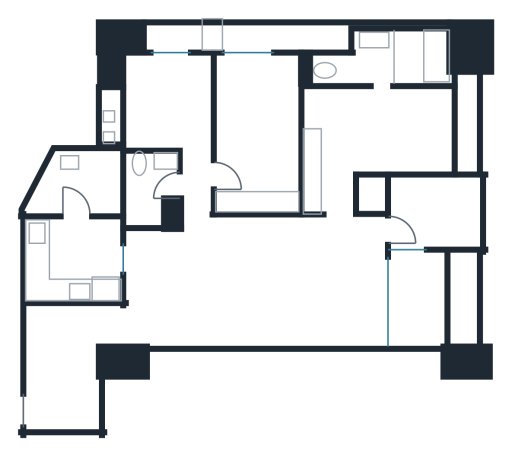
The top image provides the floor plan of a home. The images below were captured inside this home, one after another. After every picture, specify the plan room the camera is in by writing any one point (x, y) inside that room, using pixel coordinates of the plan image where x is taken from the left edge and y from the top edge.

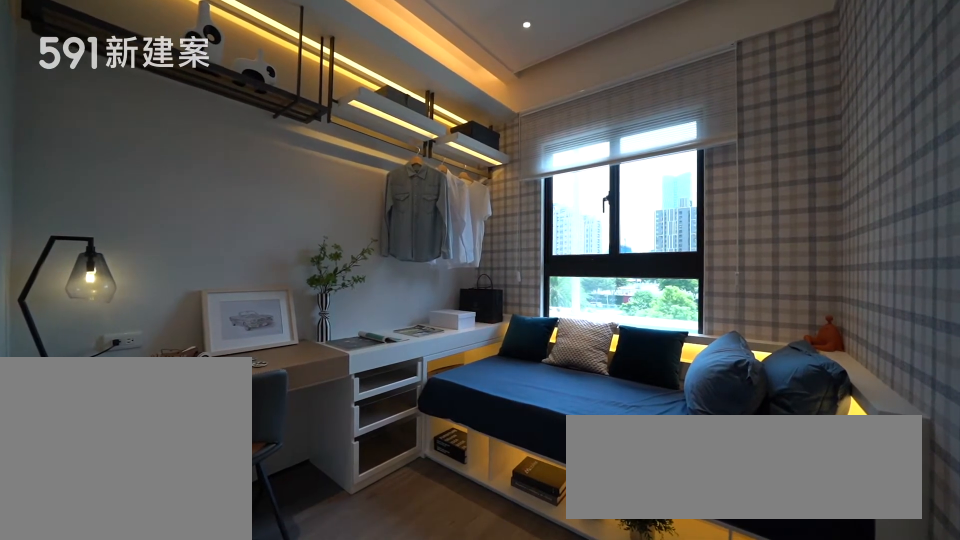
(170, 101)
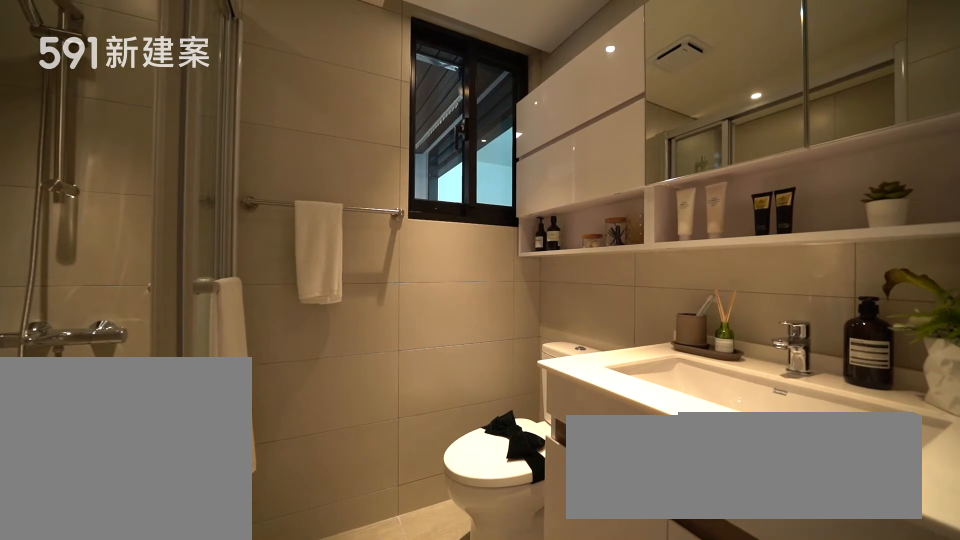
(151, 188)
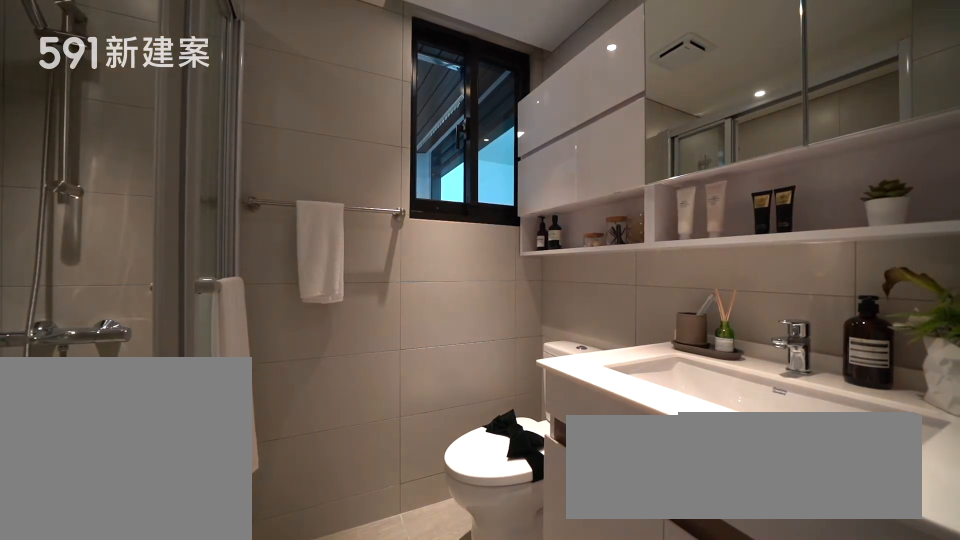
(151, 188)
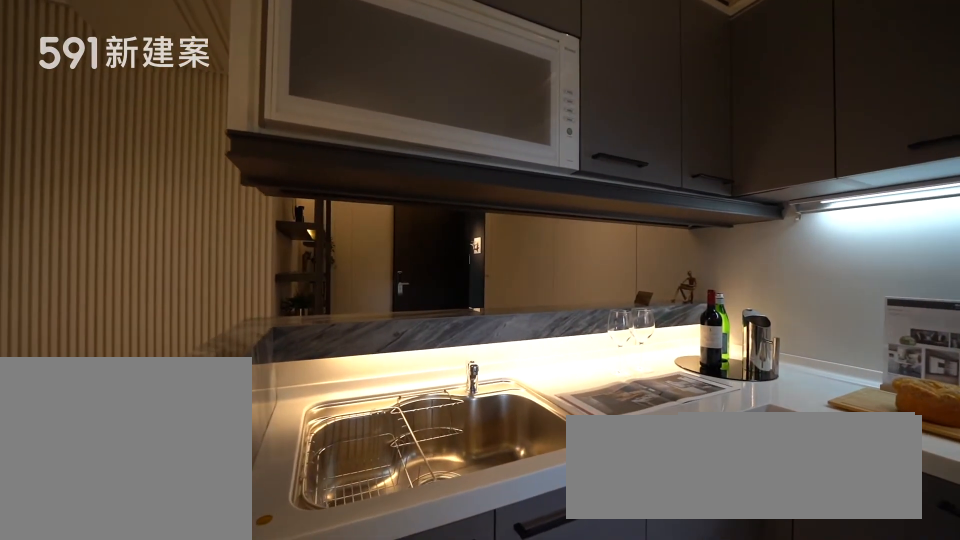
(74, 260)
